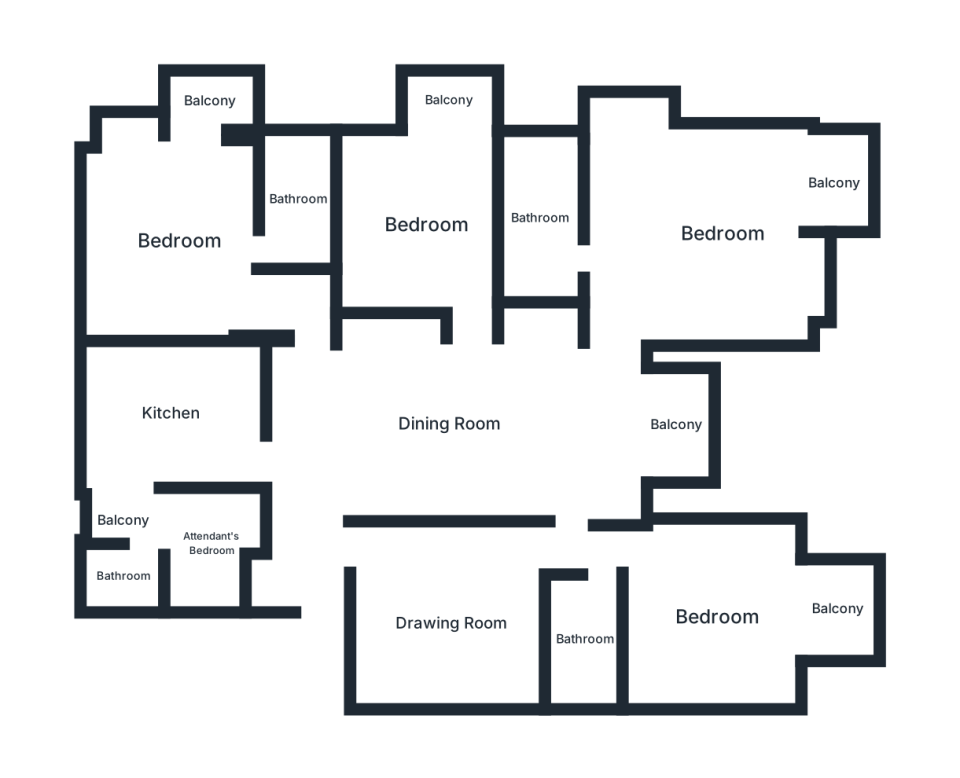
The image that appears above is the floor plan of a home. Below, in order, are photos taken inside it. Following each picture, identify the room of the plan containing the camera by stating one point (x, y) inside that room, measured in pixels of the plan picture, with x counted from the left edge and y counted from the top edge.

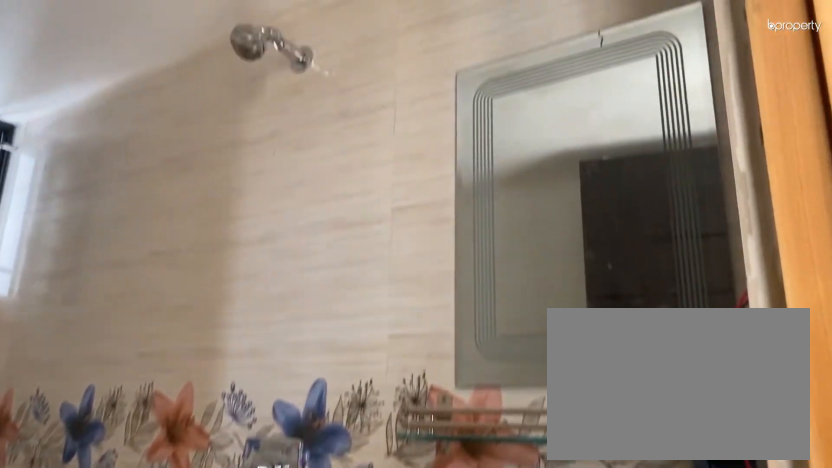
(584, 637)
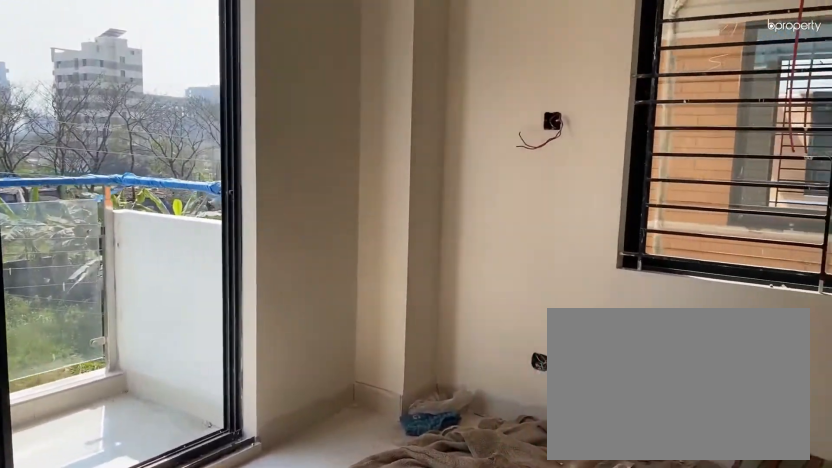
(710, 614)
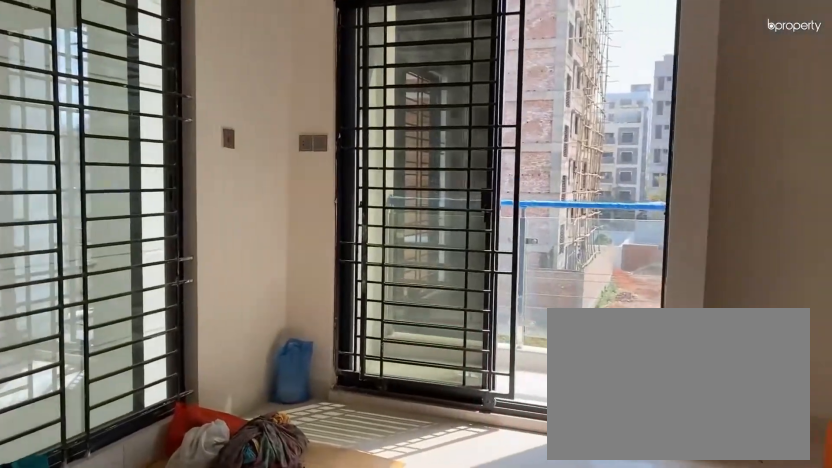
(720, 231)
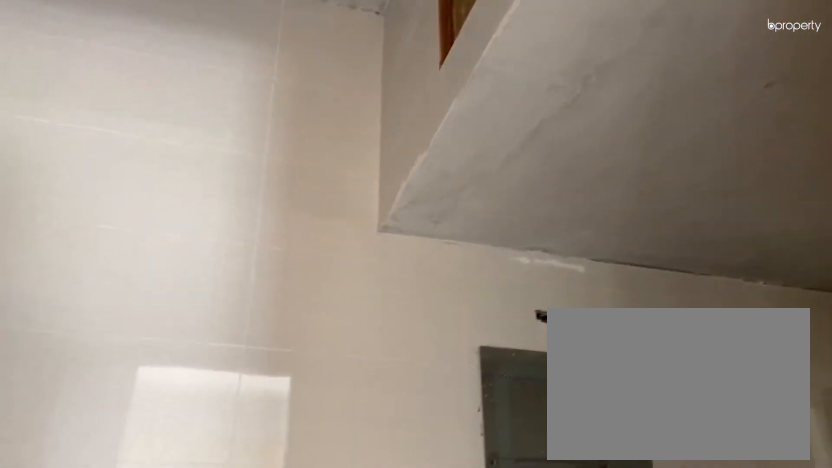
(541, 217)
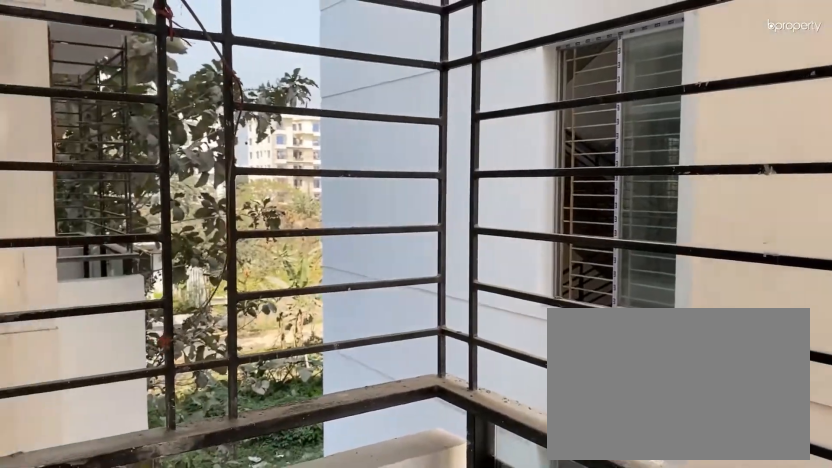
(449, 100)
